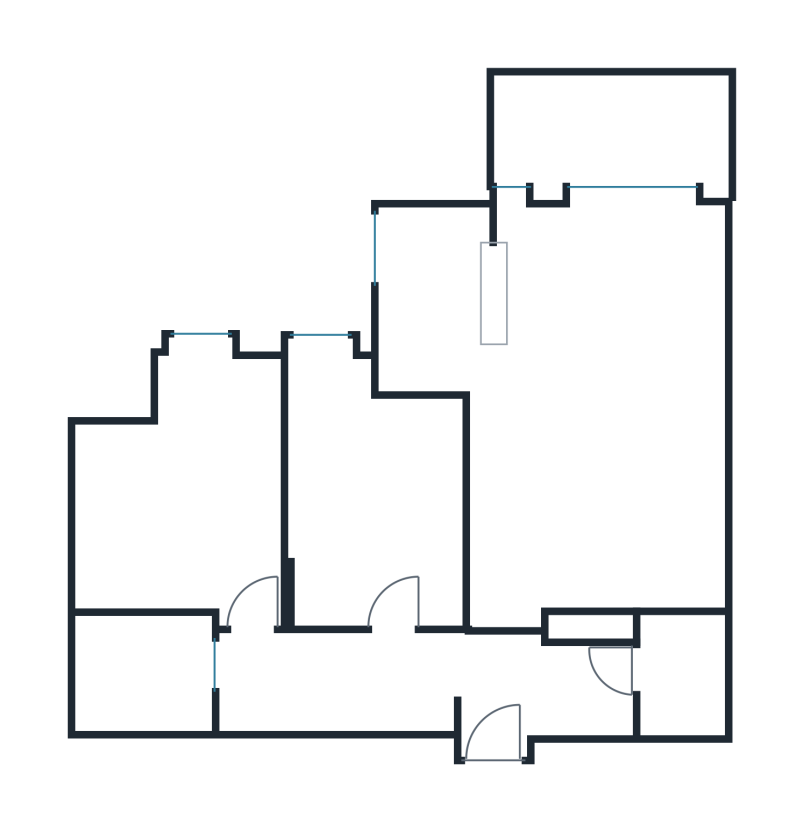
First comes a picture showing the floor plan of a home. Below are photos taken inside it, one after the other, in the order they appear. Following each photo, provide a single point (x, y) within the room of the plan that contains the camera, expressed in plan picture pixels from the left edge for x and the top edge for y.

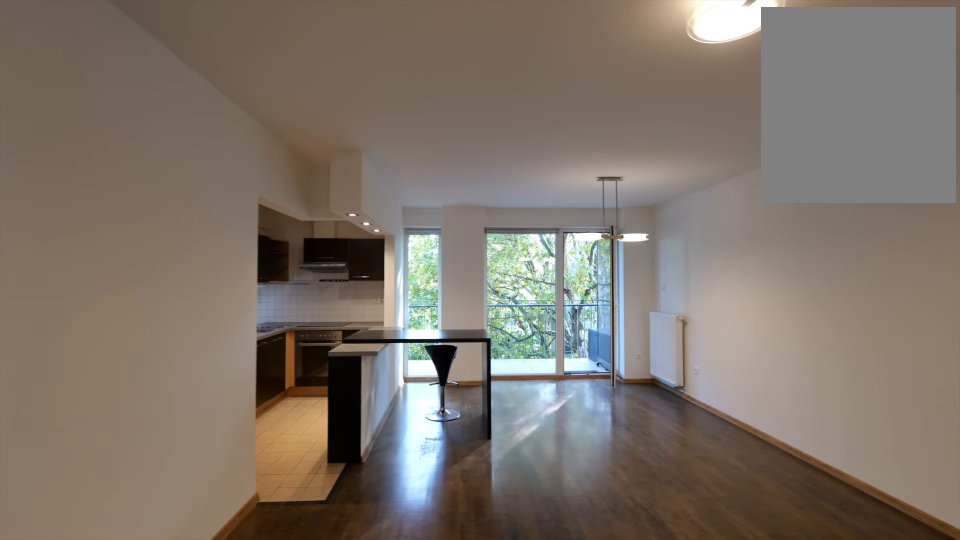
(598, 405)
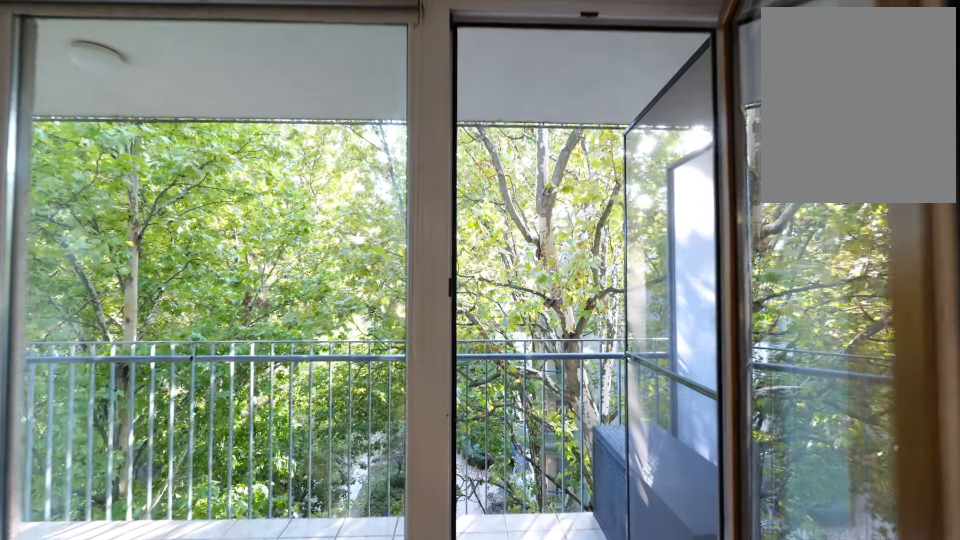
(597, 405)
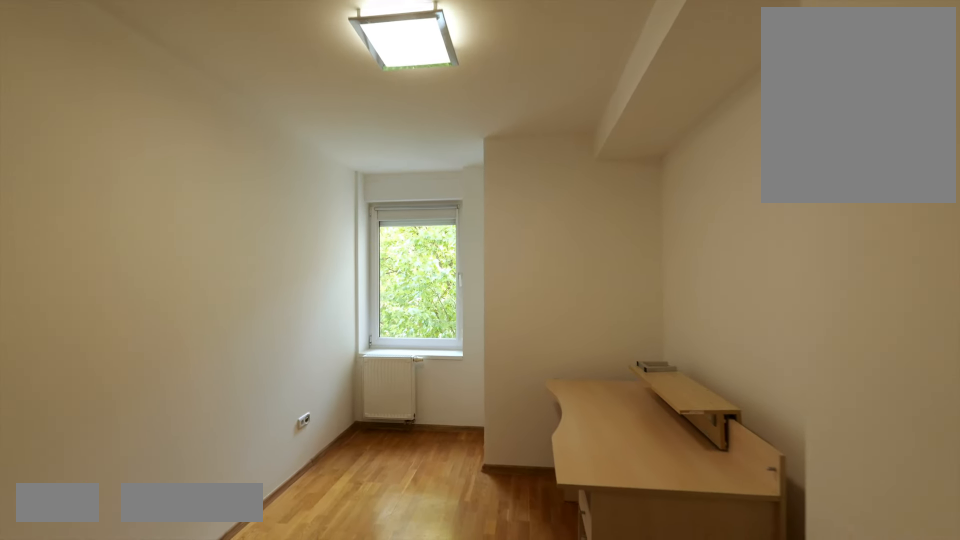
(357, 502)
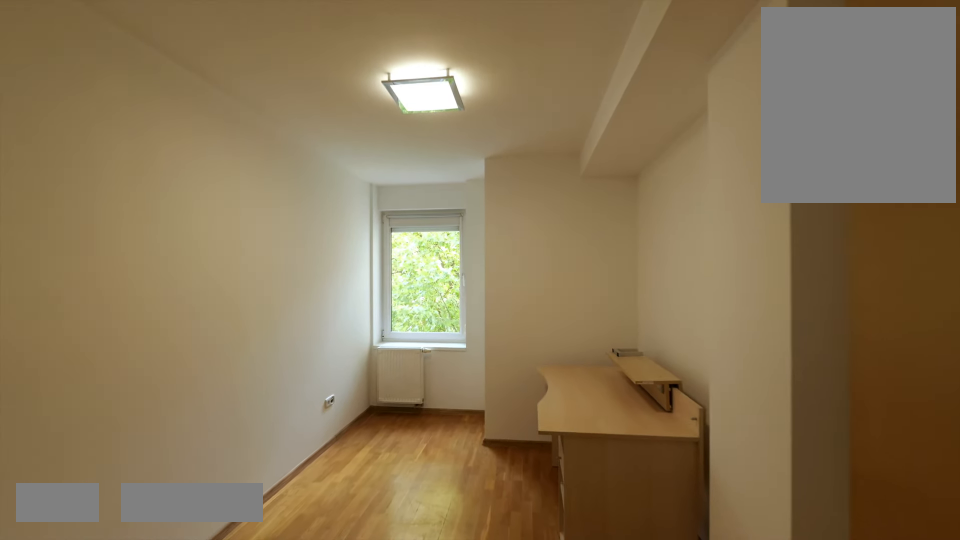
(357, 502)
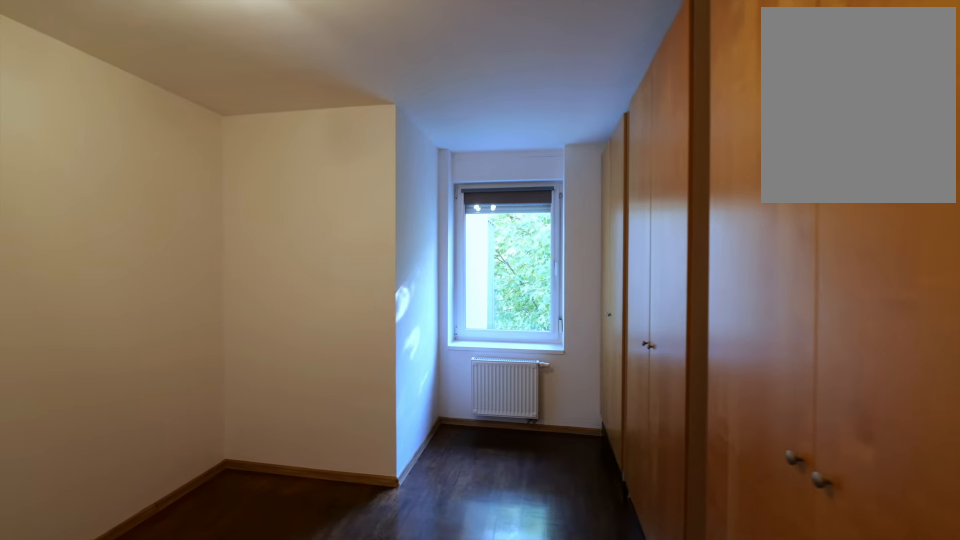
(155, 515)
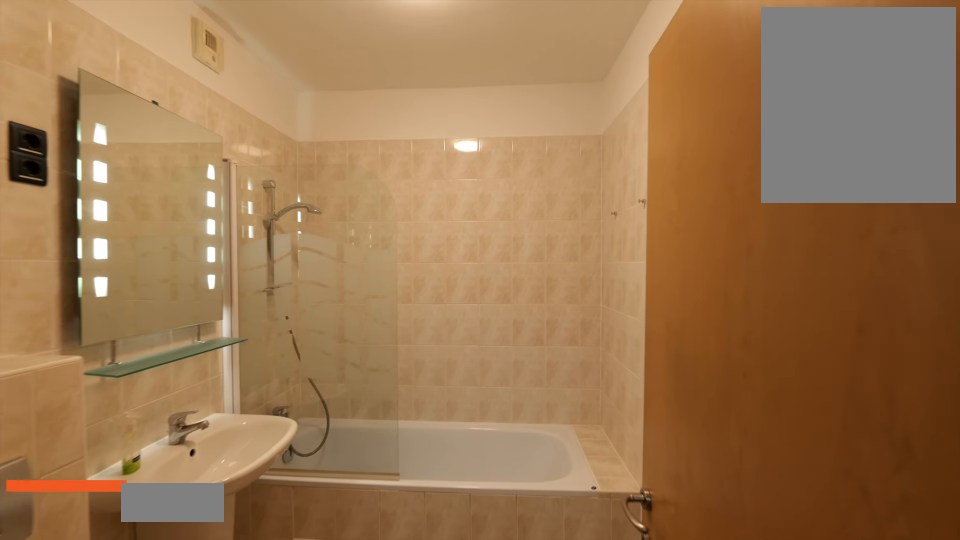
(132, 674)
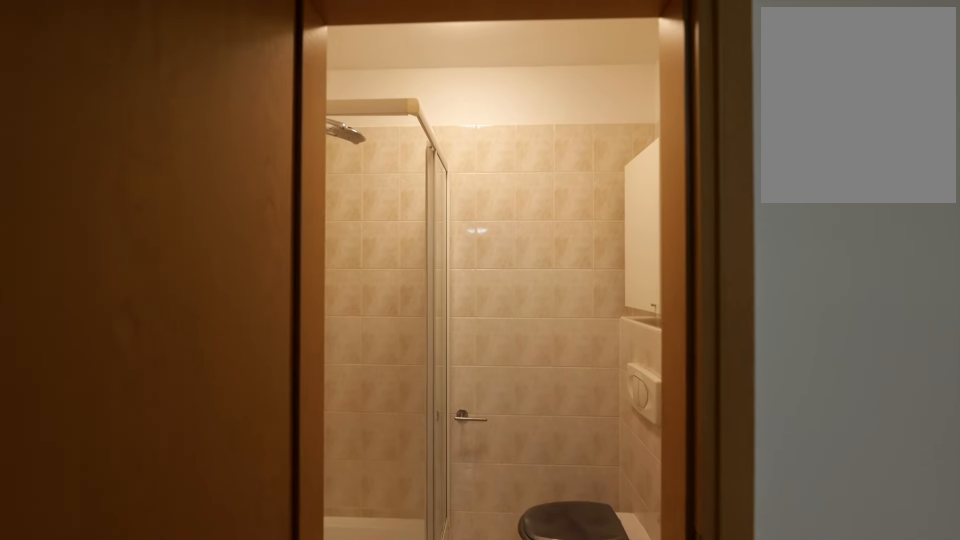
(684, 680)
